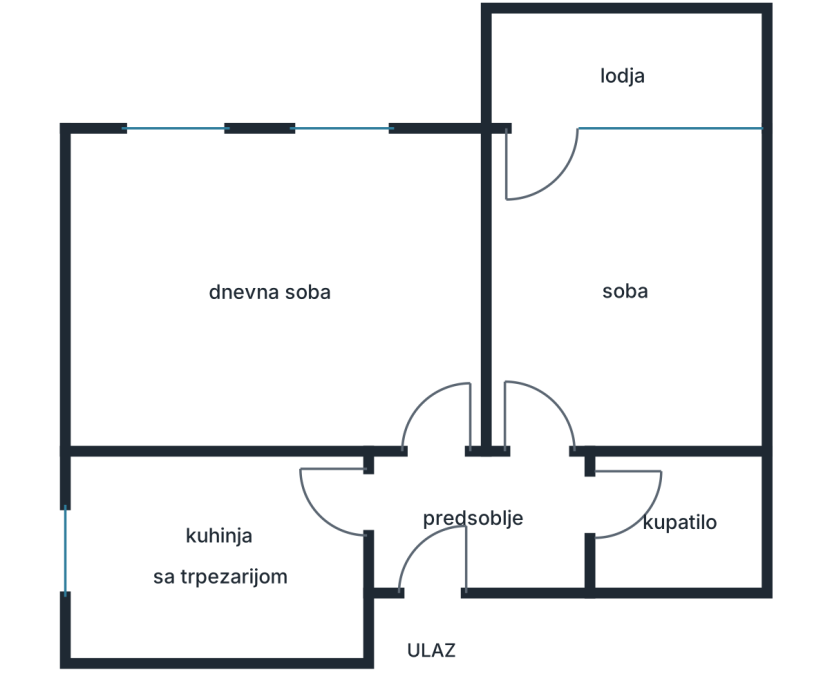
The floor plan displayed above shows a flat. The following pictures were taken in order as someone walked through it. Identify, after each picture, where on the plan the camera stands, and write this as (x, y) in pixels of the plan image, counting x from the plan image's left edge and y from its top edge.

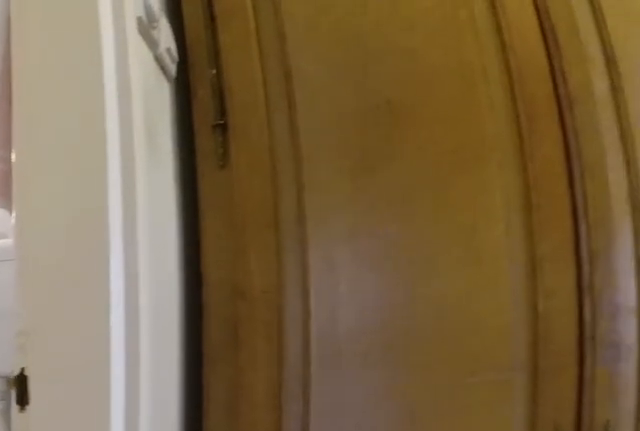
(559, 468)
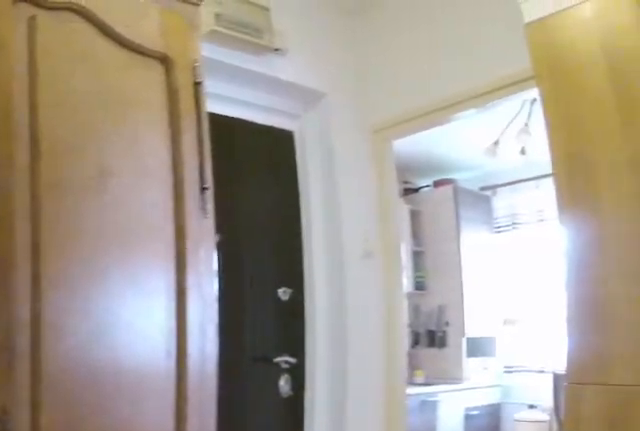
(566, 467)
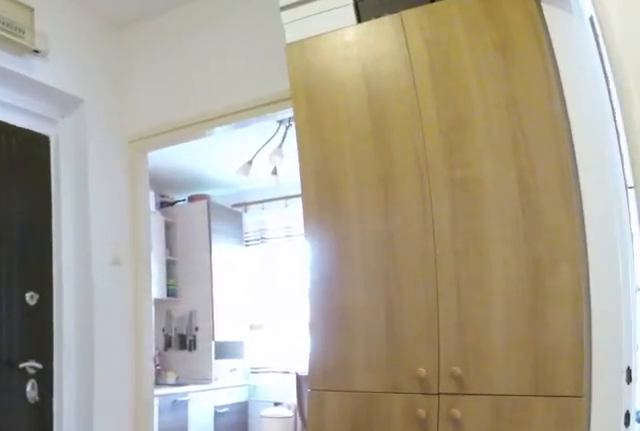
(558, 492)
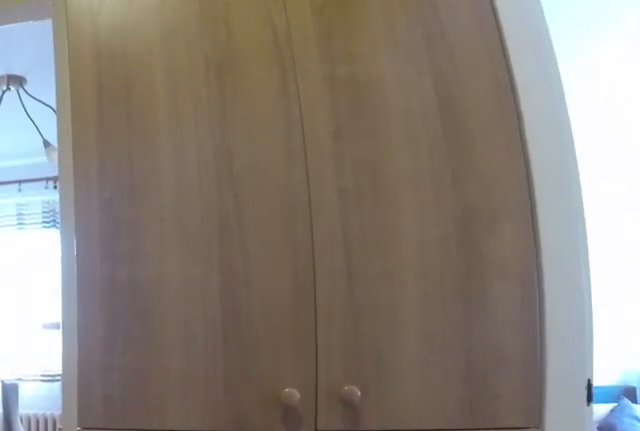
(481, 522)
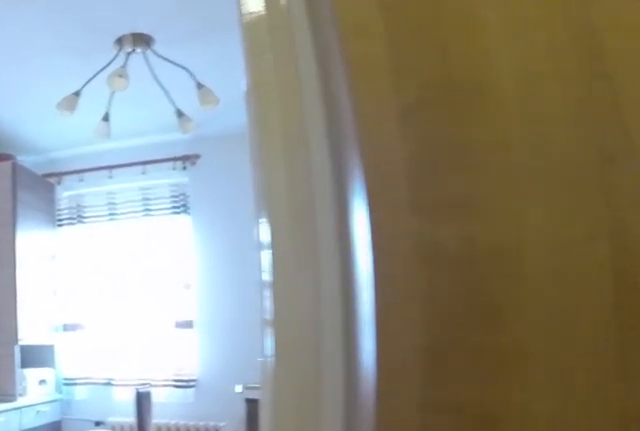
(481, 522)
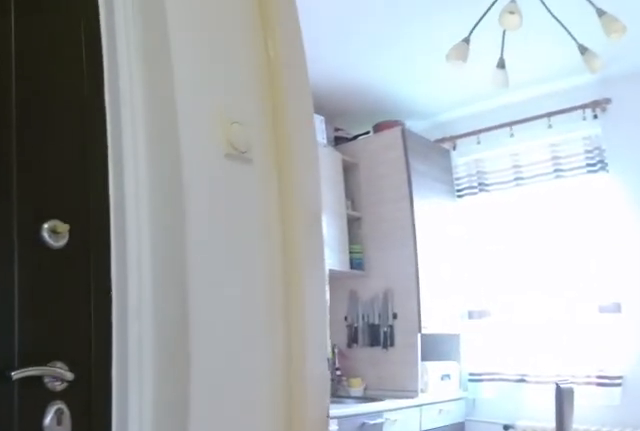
(481, 522)
